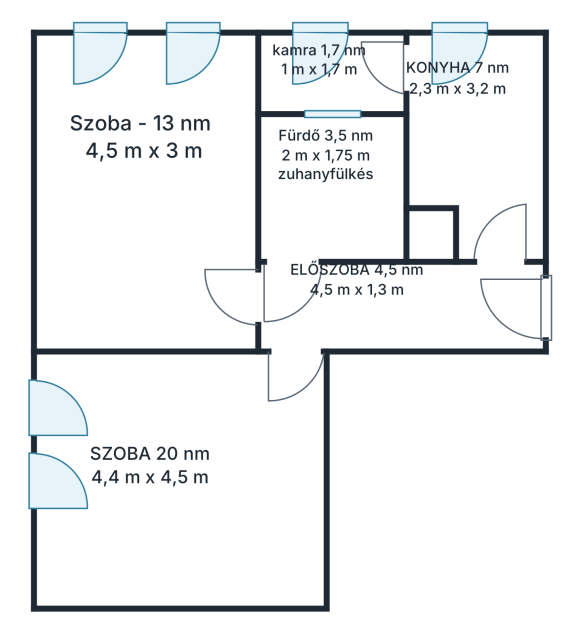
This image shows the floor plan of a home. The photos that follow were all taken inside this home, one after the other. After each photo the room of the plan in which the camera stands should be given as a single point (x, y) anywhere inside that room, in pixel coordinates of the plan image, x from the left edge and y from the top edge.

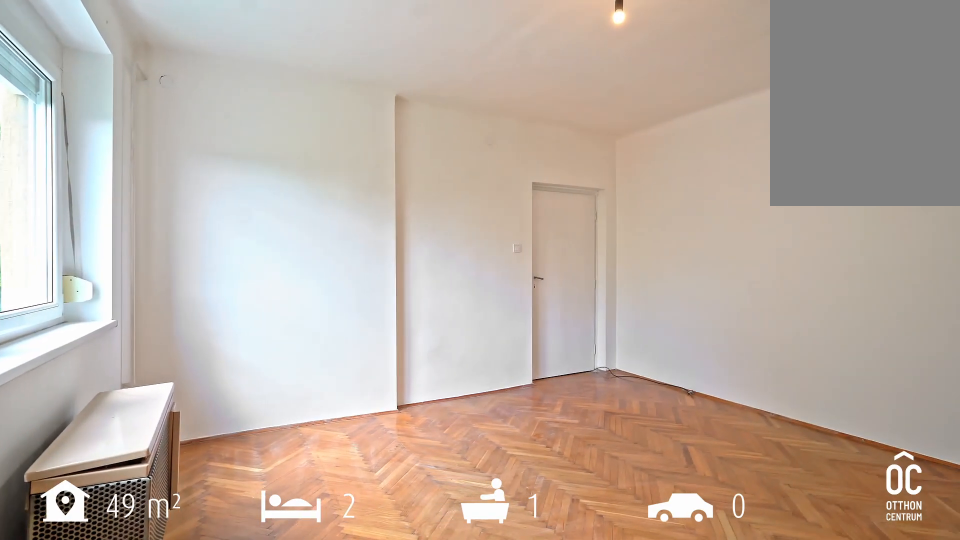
(185, 484)
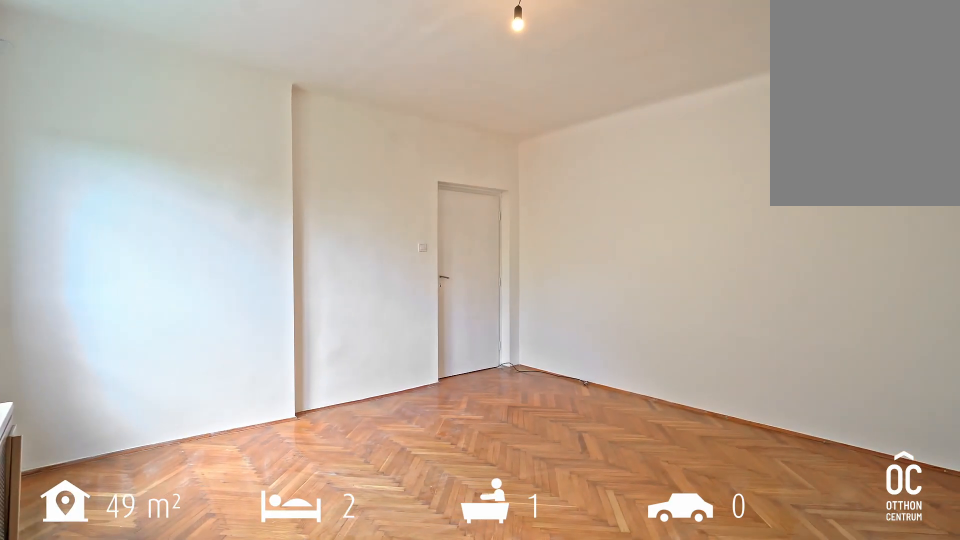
(185, 484)
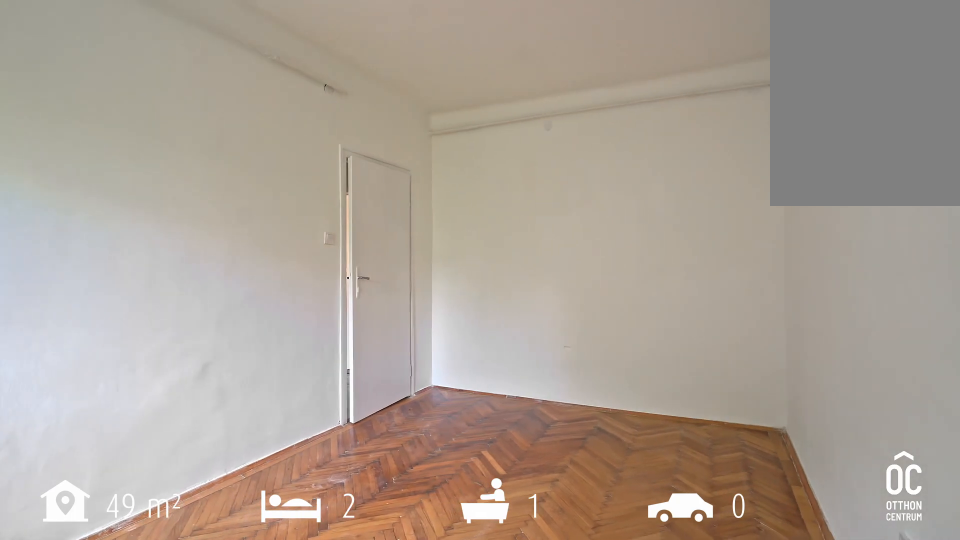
(146, 216)
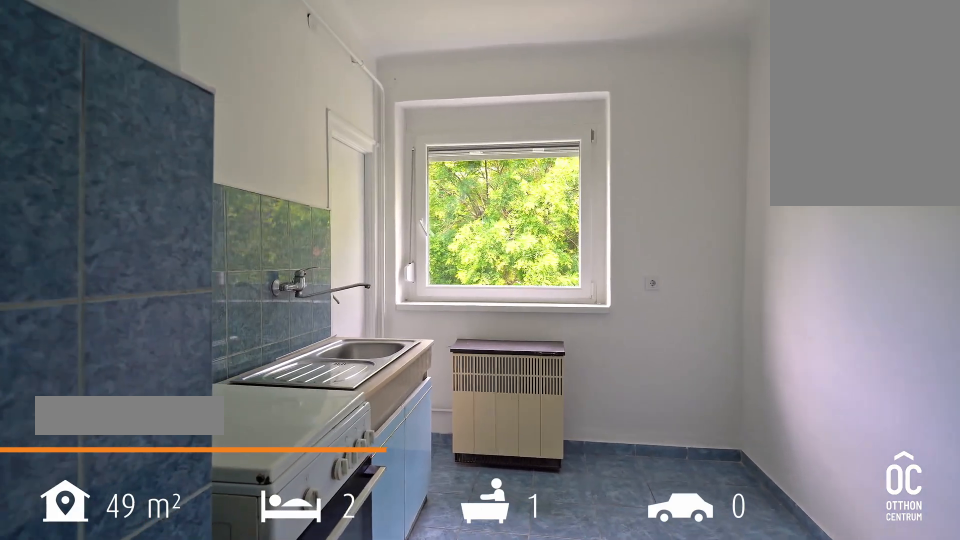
(466, 141)
